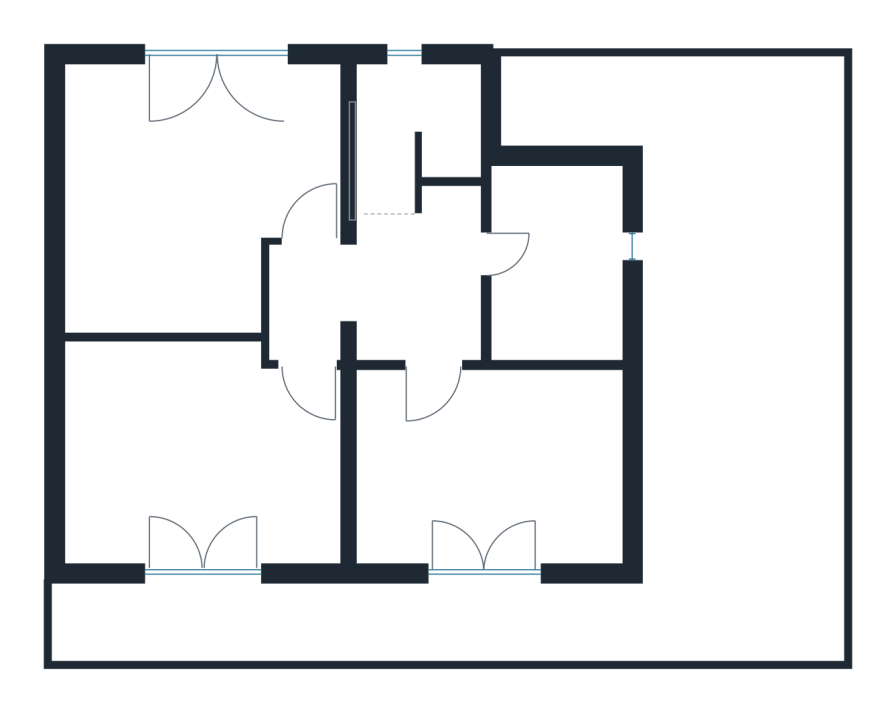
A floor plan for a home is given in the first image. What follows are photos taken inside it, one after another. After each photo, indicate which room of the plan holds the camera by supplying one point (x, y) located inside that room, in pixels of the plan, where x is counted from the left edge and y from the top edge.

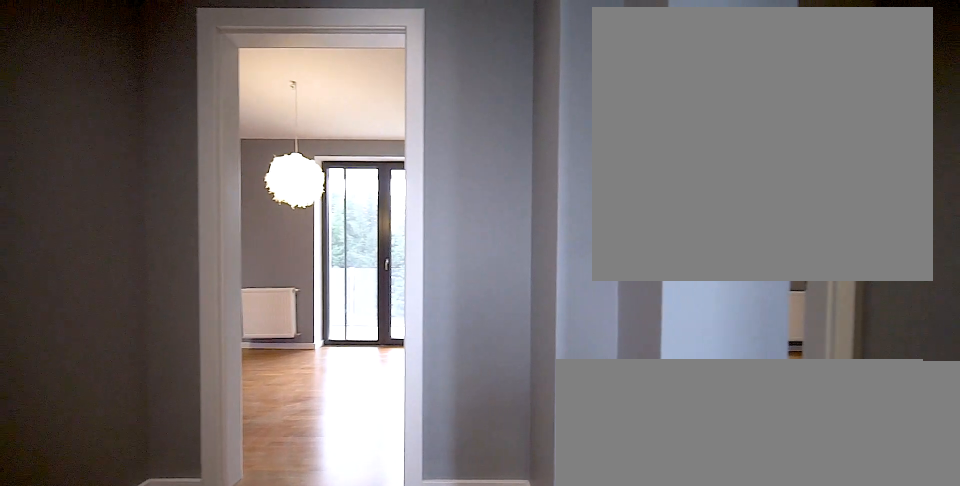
(402, 281)
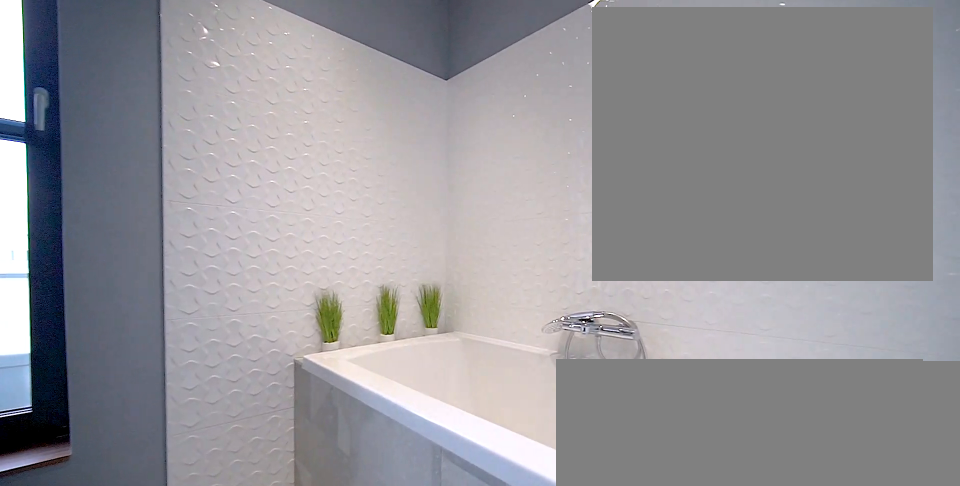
(563, 271)
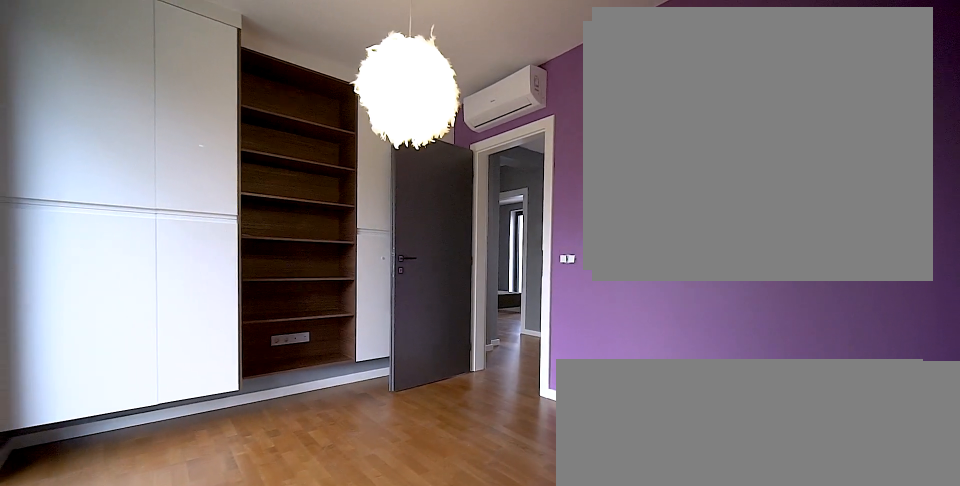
(486, 464)
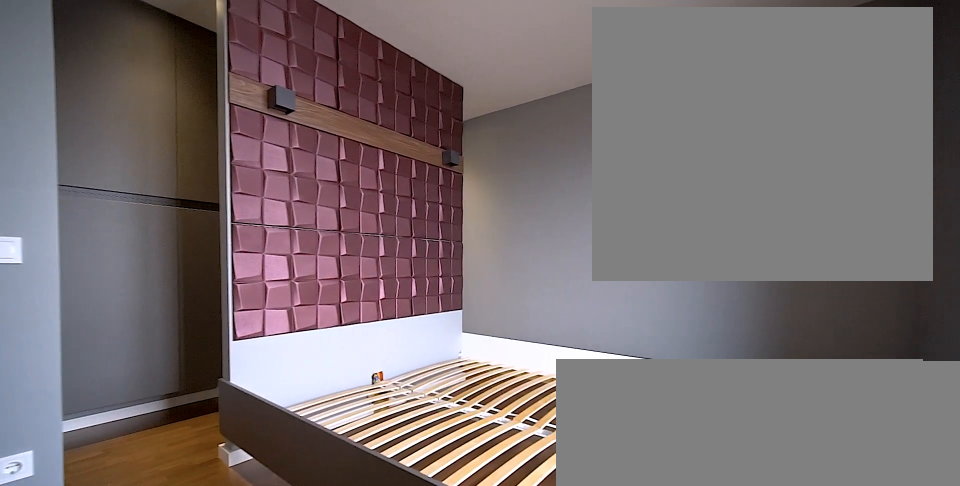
(200, 189)
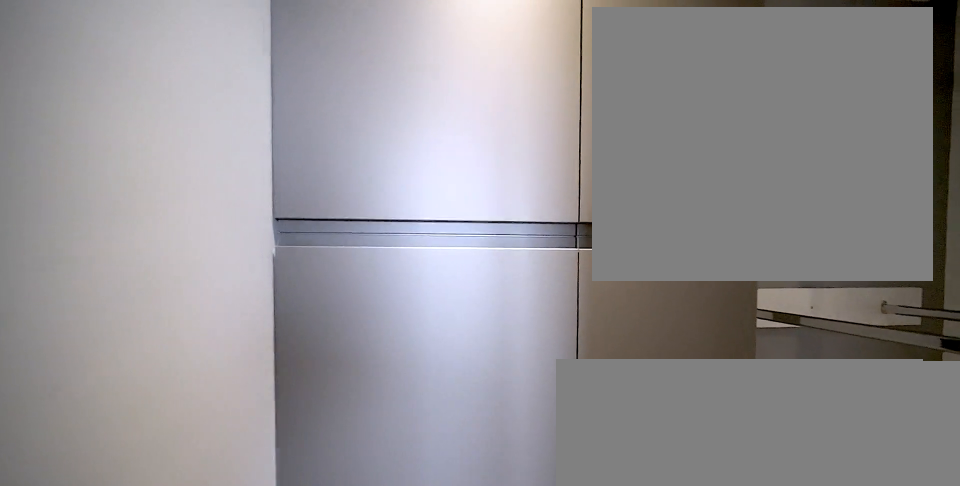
(200, 189)
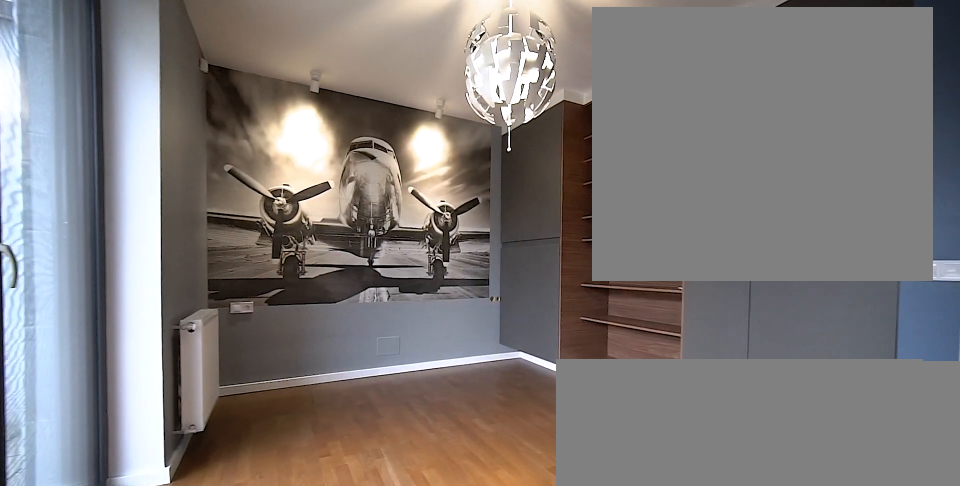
(216, 452)
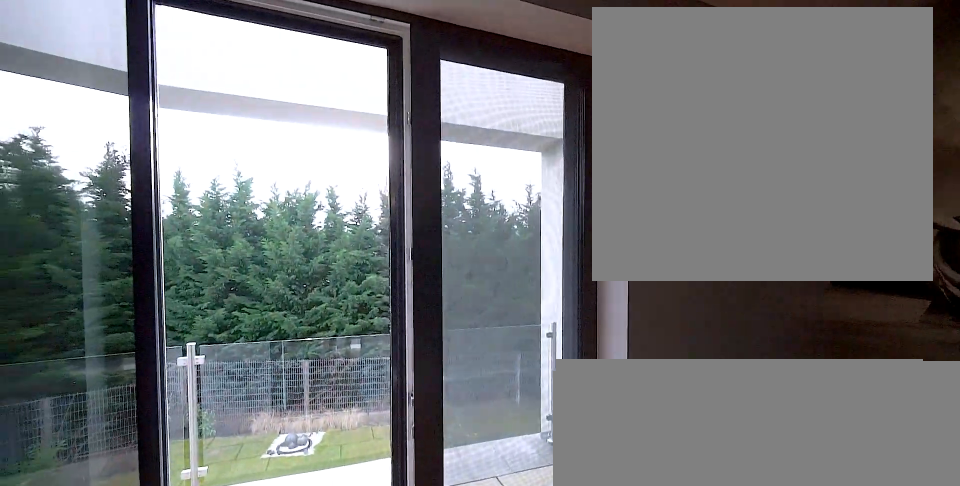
(216, 452)
